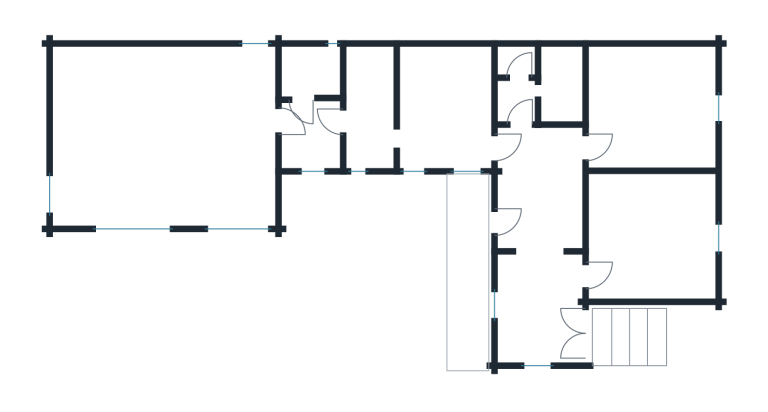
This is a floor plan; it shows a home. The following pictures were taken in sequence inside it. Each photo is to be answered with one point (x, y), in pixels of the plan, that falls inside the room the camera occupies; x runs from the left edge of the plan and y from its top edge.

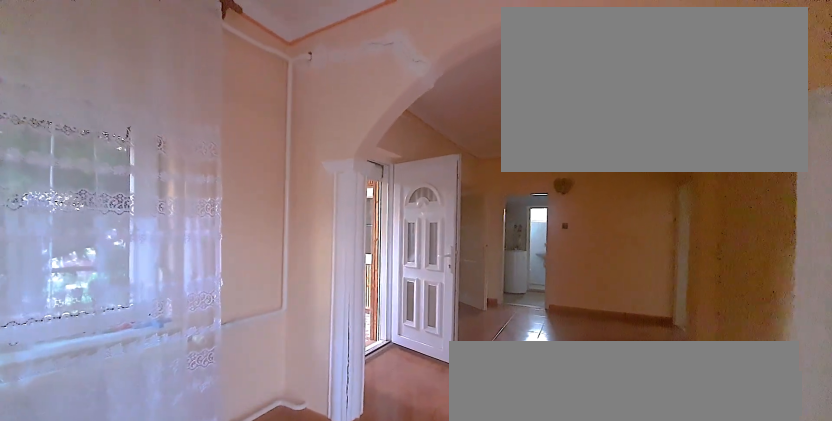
(541, 256)
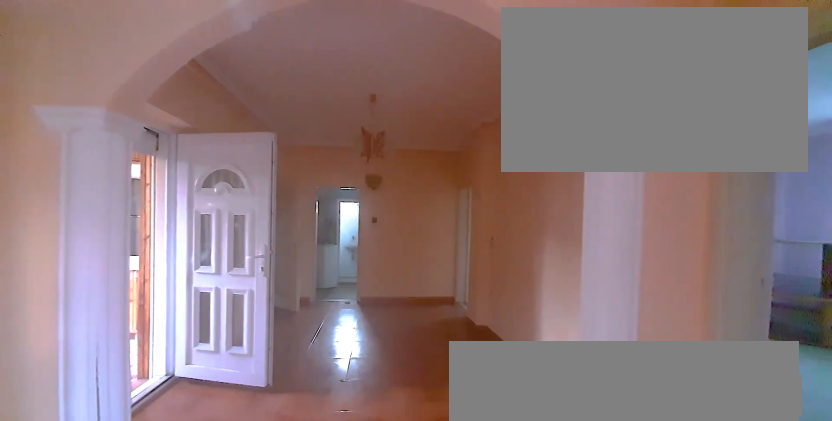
(540, 256)
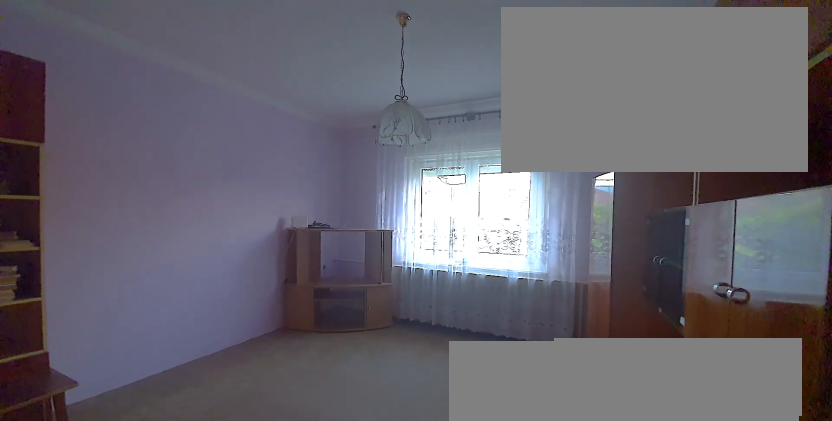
(651, 239)
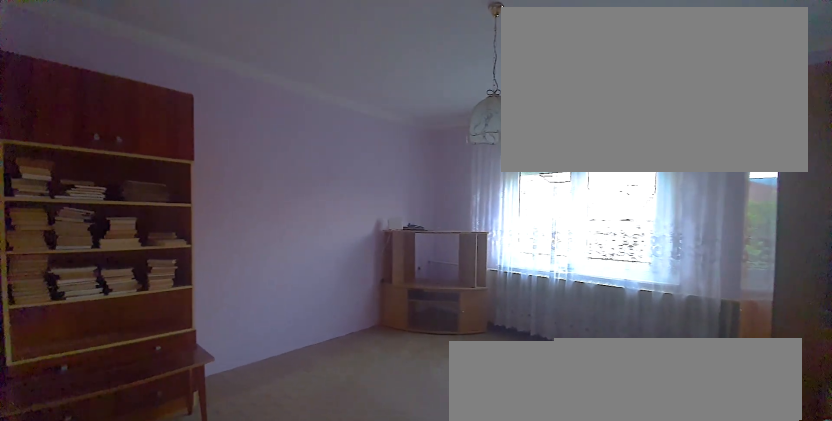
(651, 239)
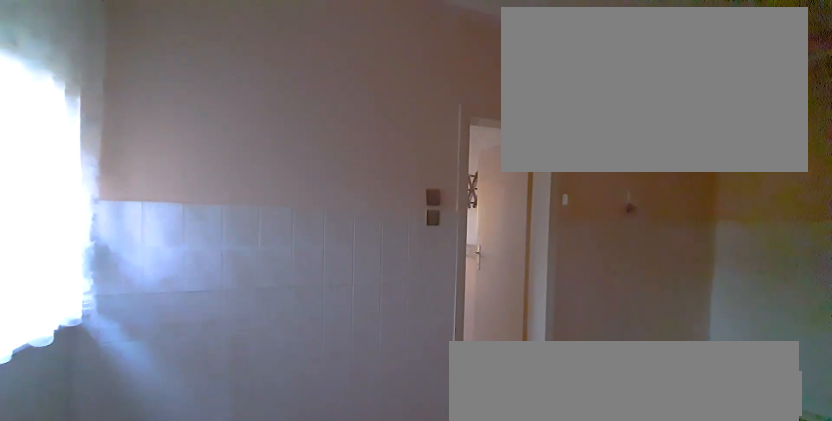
(369, 107)
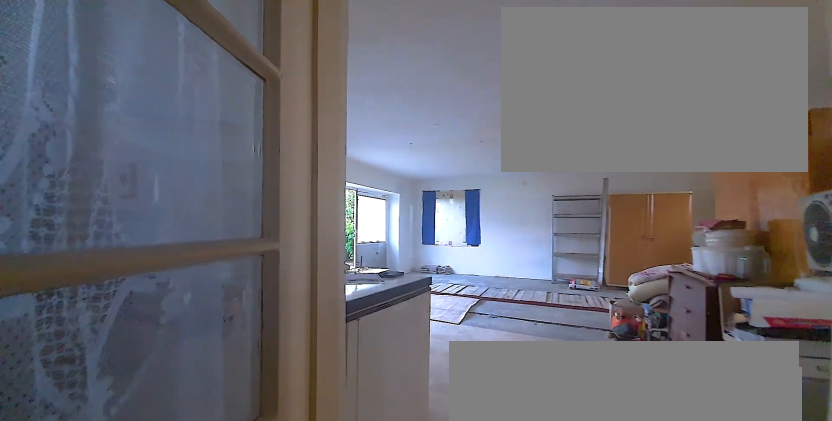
(164, 134)
